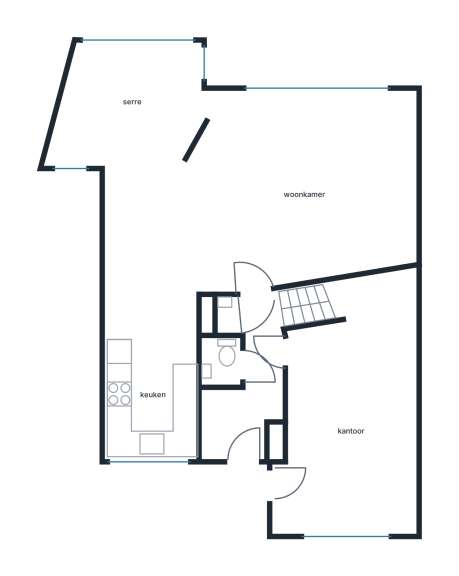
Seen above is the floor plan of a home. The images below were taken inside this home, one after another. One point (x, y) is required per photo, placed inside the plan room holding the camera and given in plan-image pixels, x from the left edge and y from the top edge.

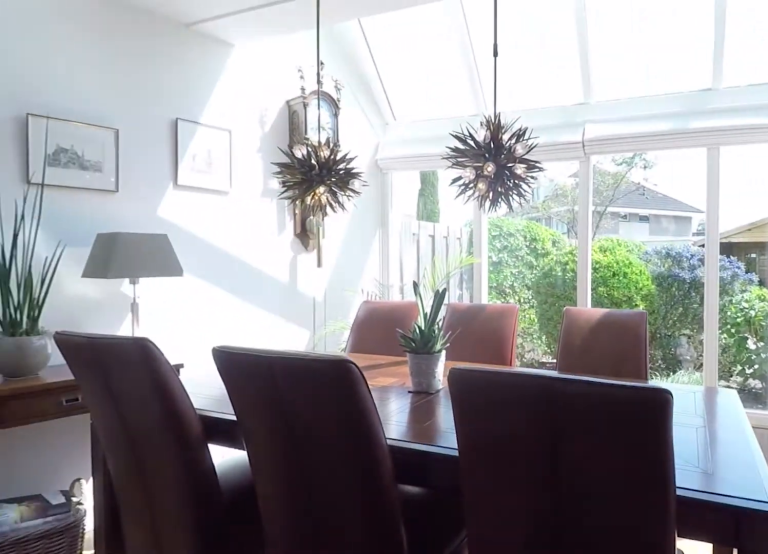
(128, 106)
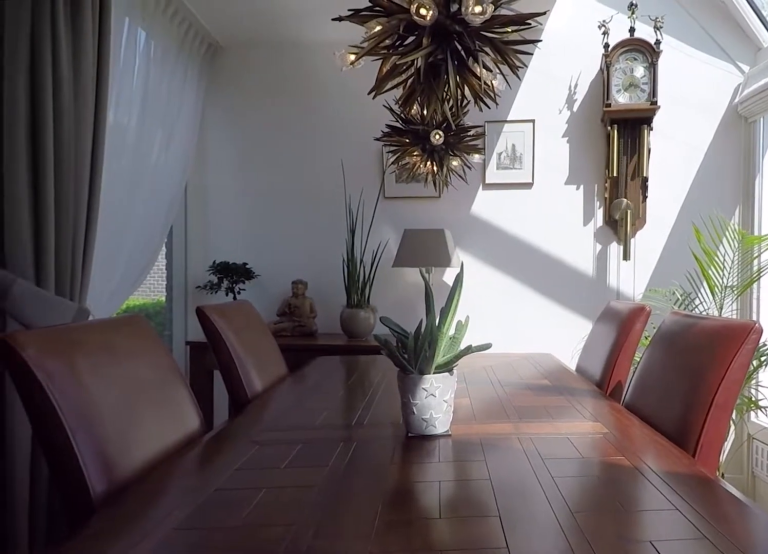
(128, 106)
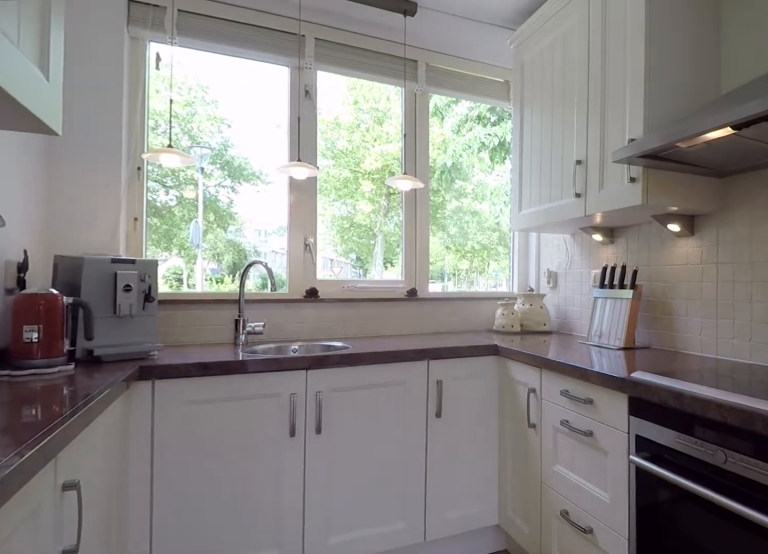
(152, 376)
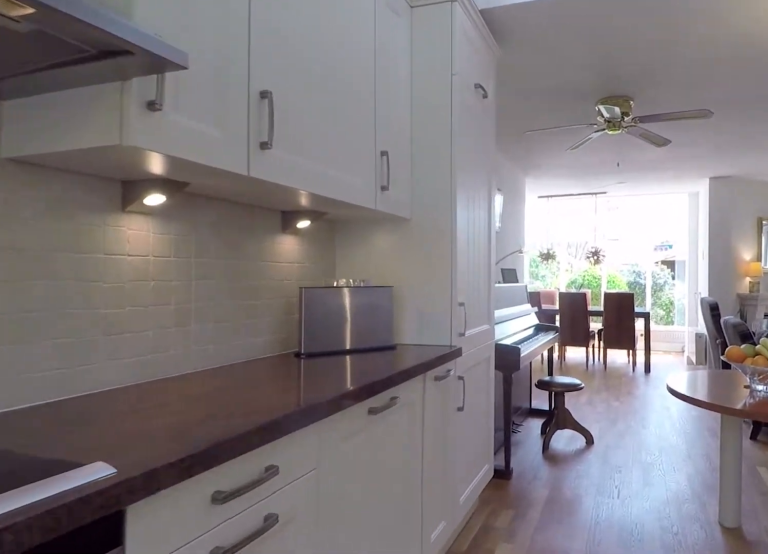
(152, 376)
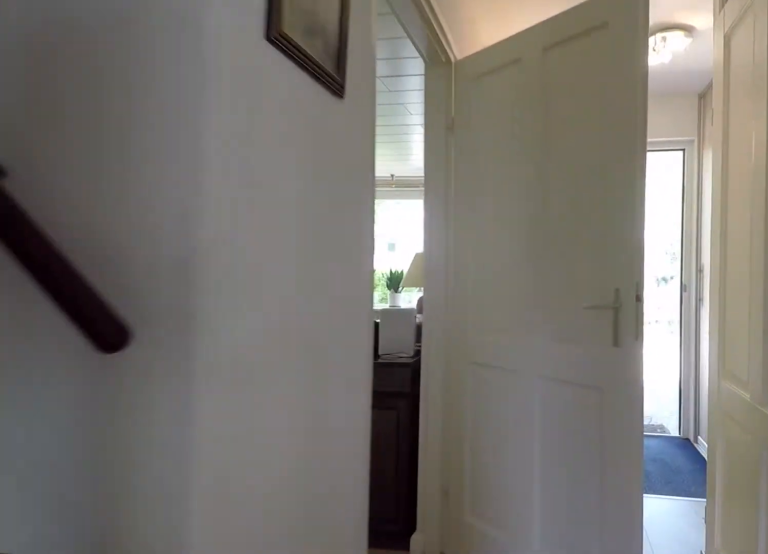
(249, 386)
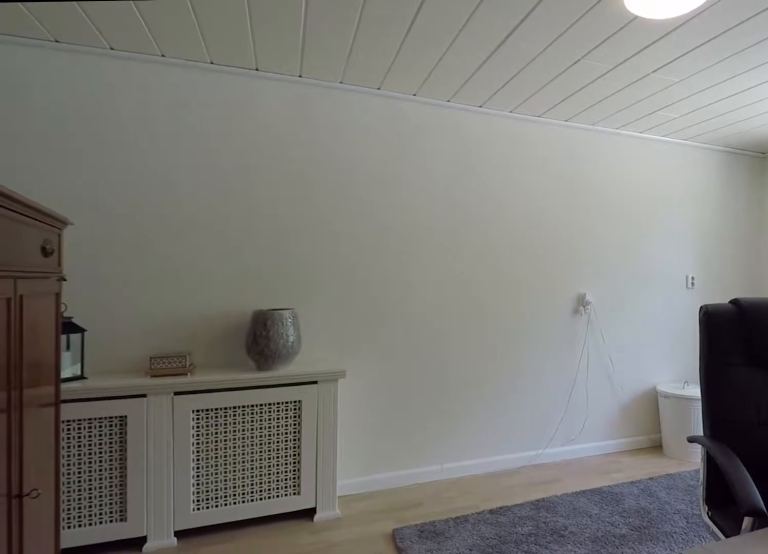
(349, 428)
